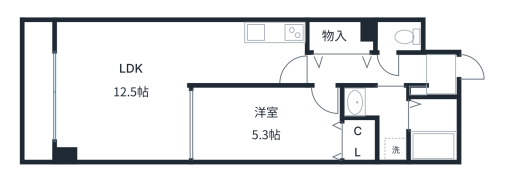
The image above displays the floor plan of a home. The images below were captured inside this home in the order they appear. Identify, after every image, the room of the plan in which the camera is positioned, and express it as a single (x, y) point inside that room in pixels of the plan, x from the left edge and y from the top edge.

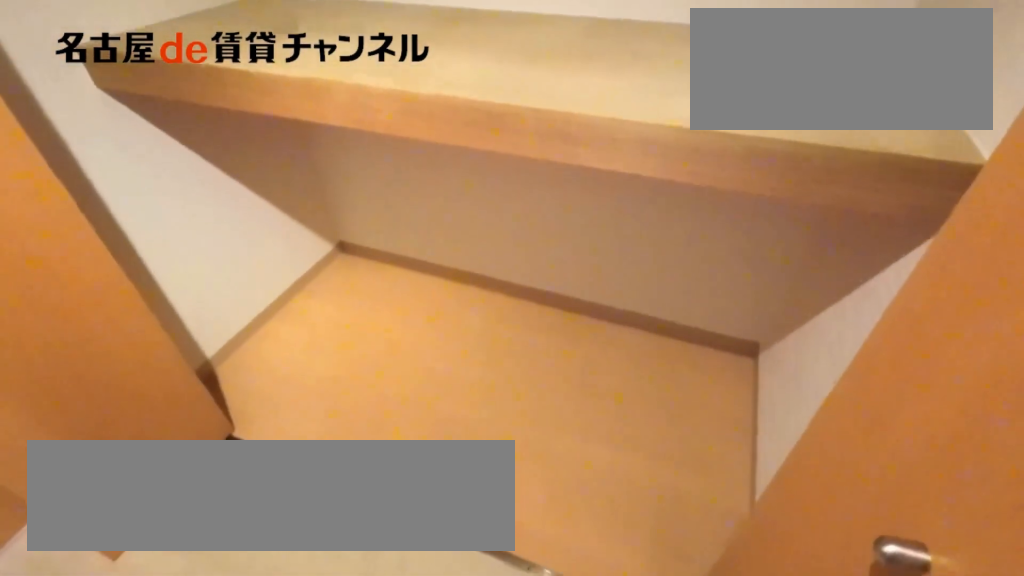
(338, 37)
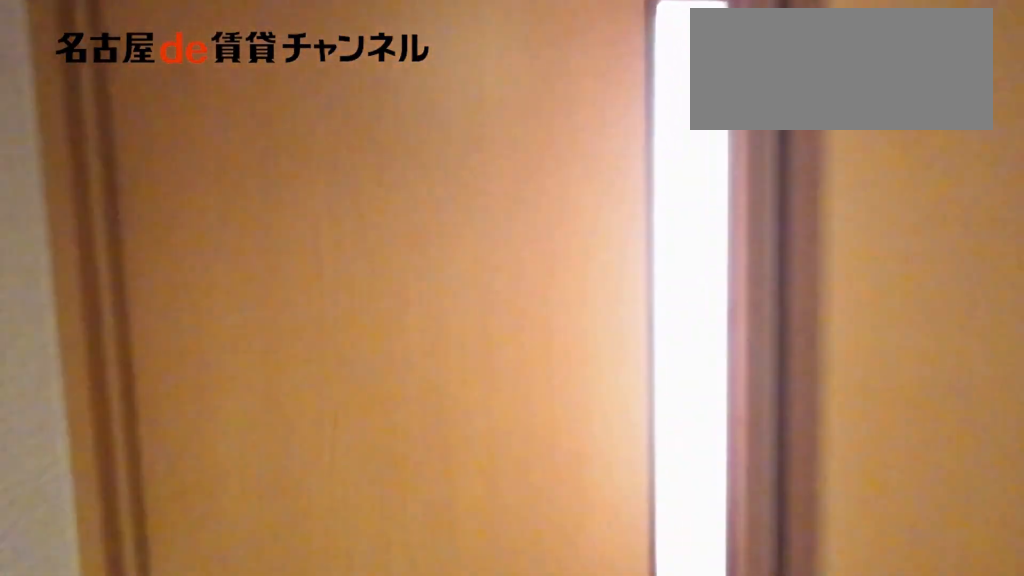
(368, 69)
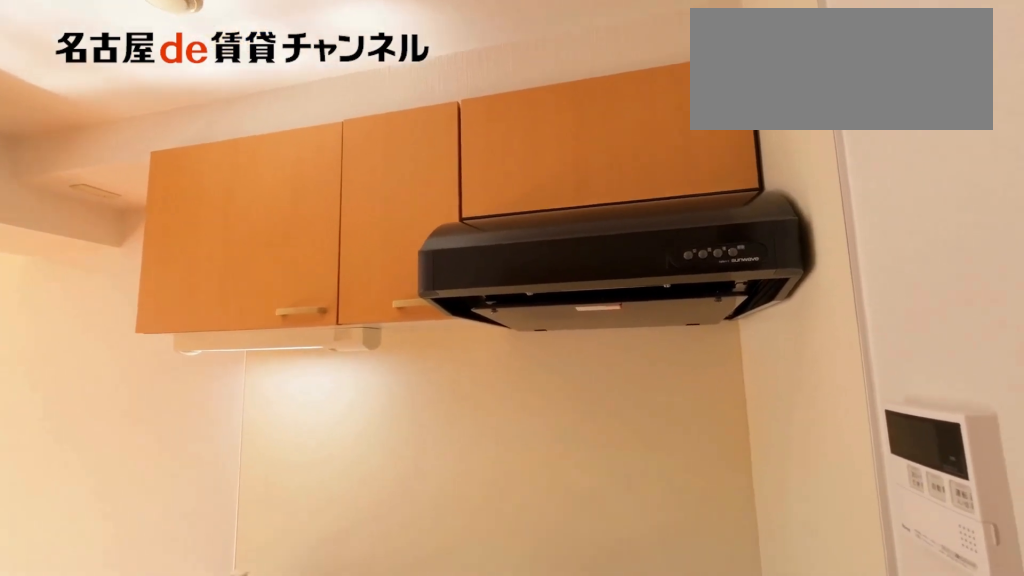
(275, 33)
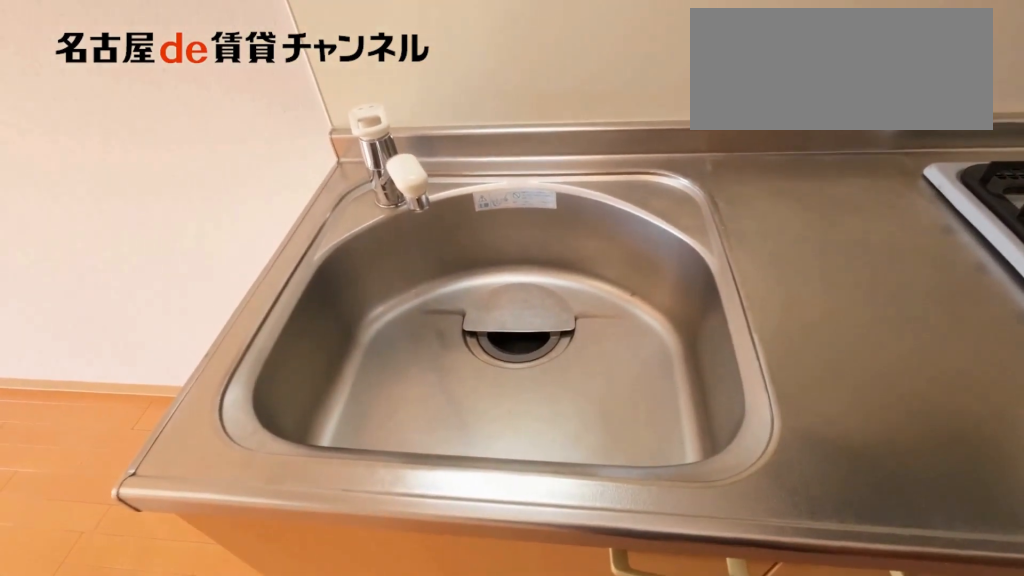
(275, 33)
